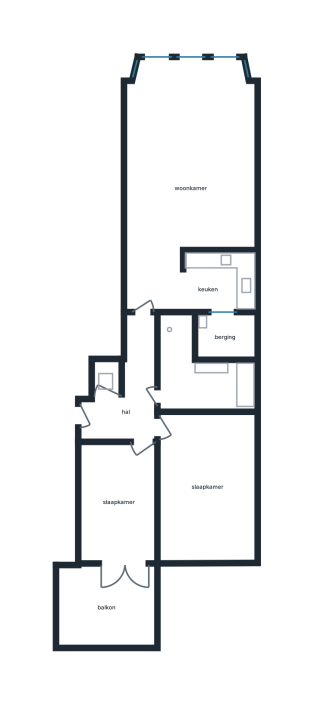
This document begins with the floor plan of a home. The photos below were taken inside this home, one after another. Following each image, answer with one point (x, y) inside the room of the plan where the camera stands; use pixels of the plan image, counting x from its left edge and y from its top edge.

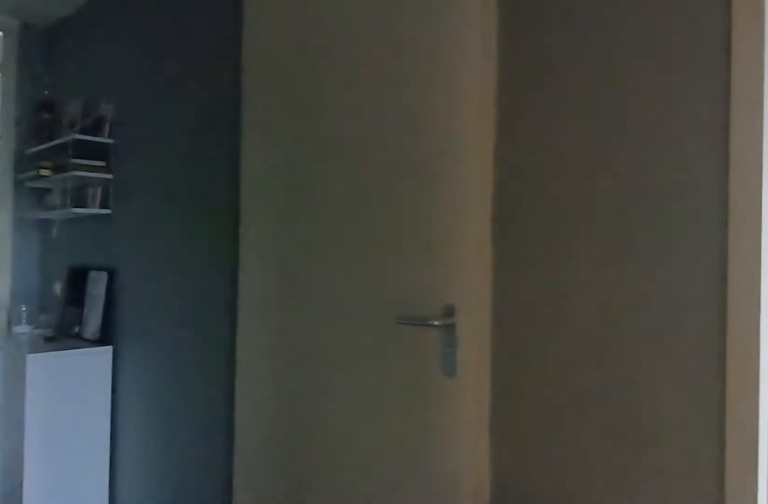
(130, 391)
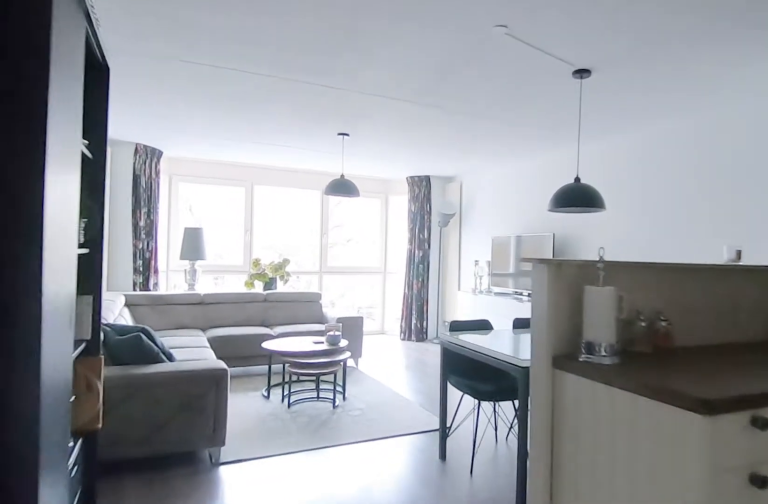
(184, 172)
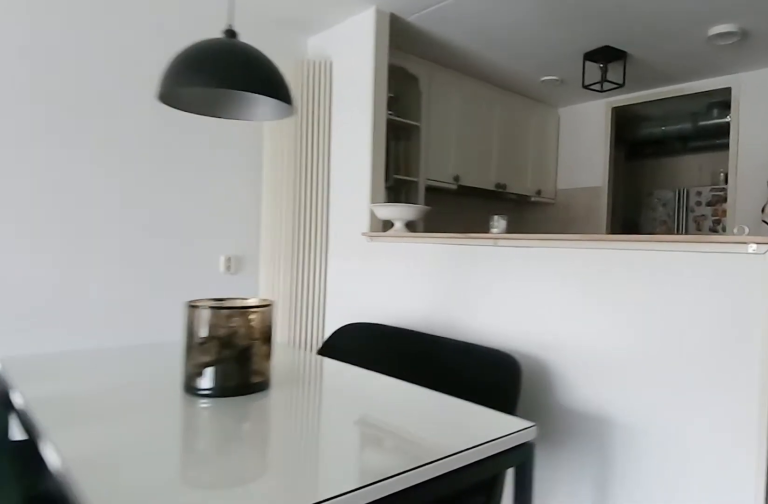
(184, 172)
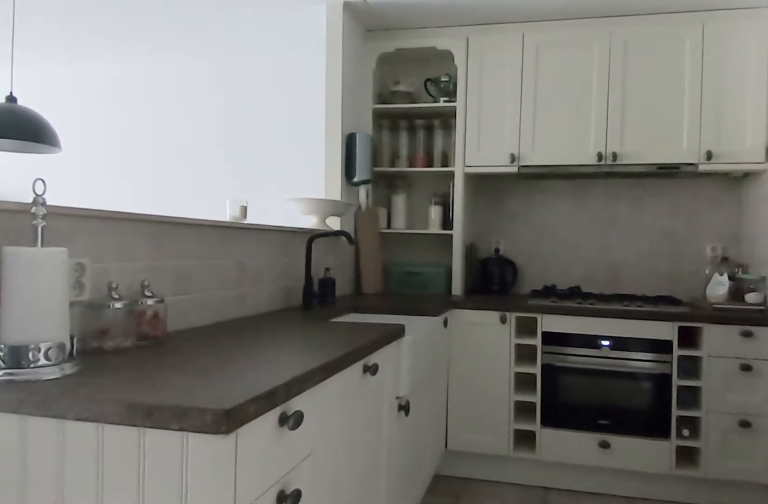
(216, 282)
